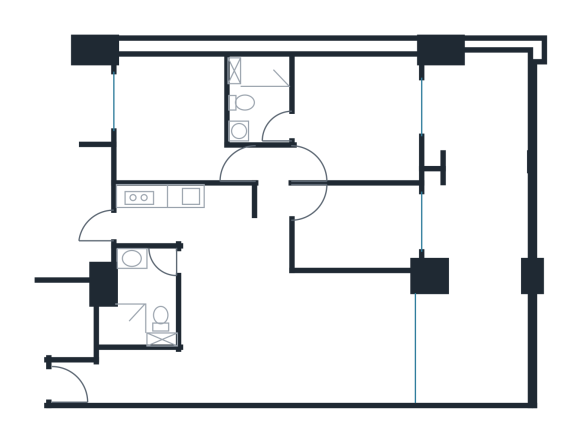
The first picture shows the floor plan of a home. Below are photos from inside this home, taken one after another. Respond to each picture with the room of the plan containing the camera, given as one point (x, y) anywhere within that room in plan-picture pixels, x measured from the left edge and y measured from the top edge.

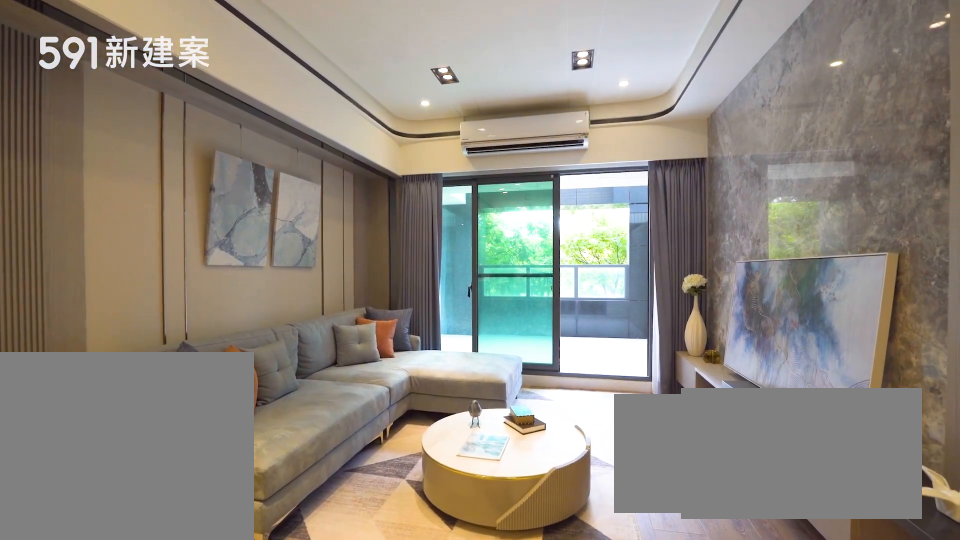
(339, 336)
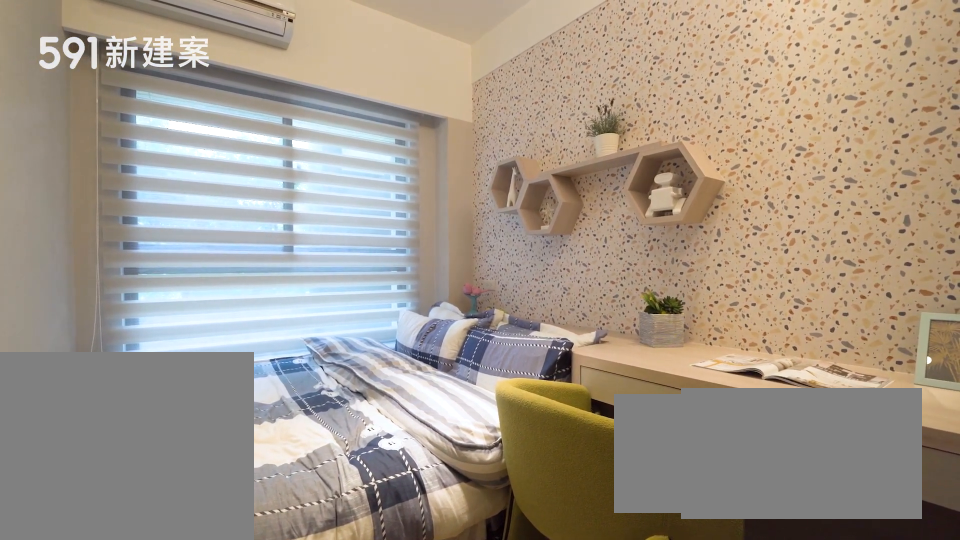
(356, 228)
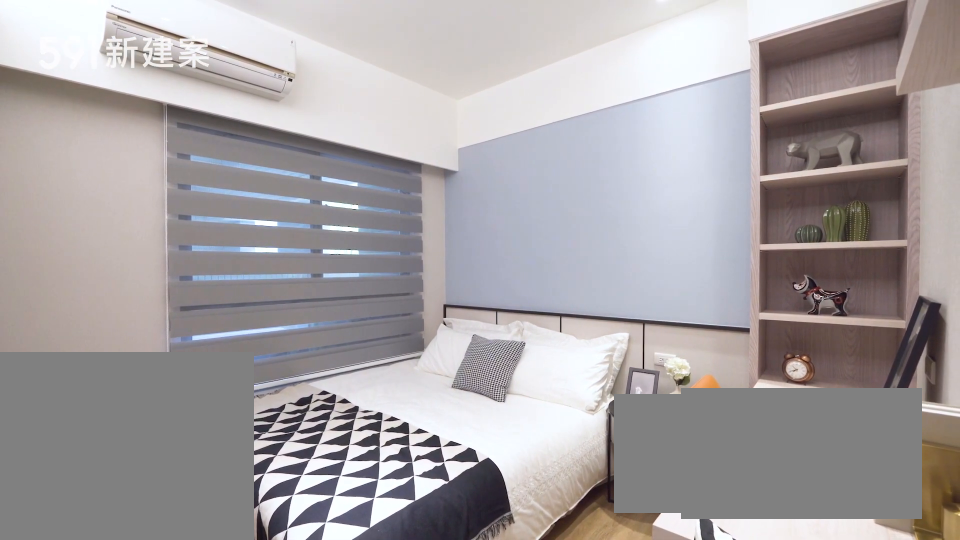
(174, 121)
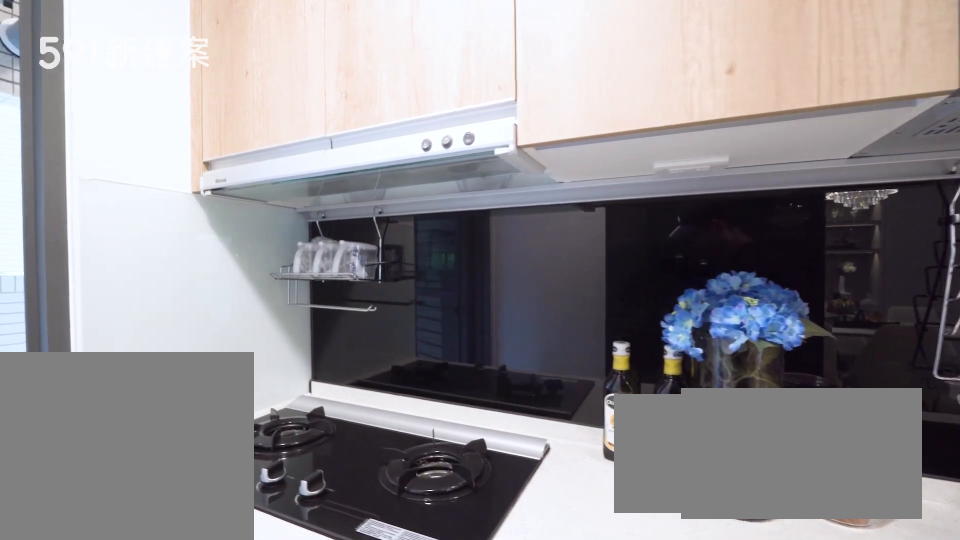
(184, 214)
